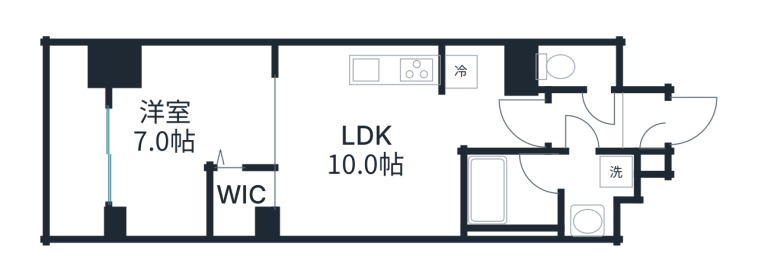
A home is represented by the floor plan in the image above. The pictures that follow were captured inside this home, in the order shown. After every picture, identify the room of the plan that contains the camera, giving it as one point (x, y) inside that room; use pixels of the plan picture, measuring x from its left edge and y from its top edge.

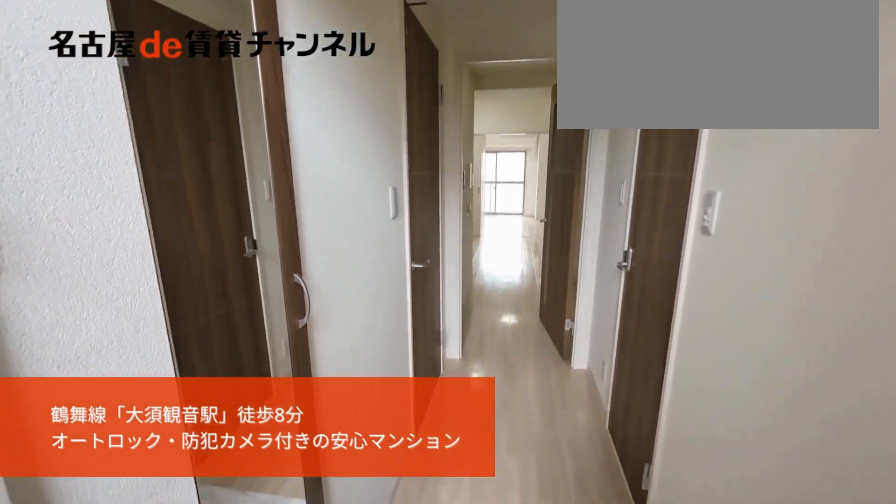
(644, 128)
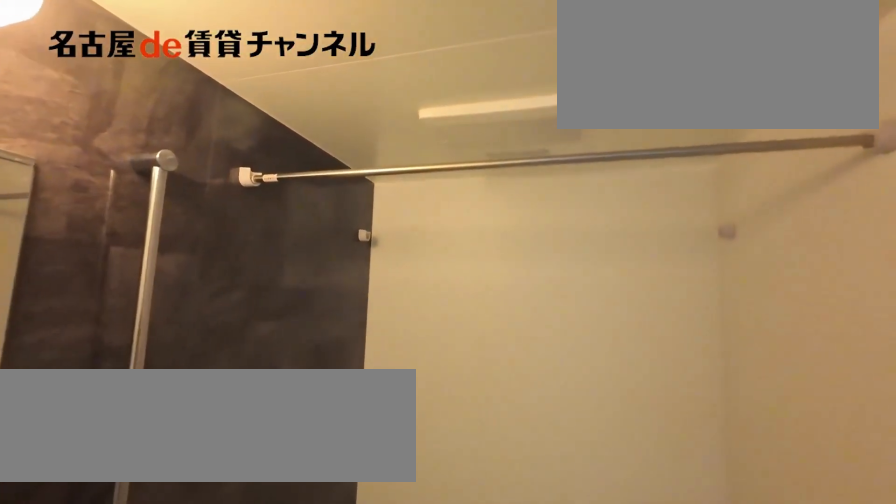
(545, 193)
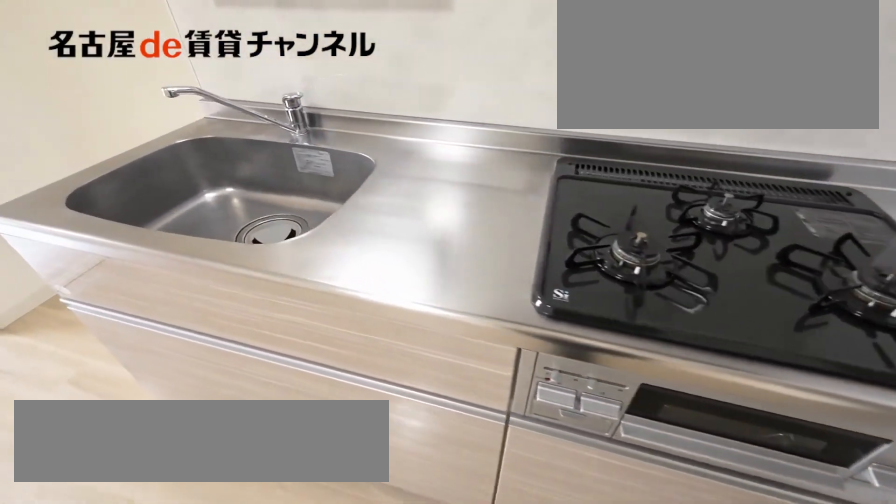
(368, 140)
